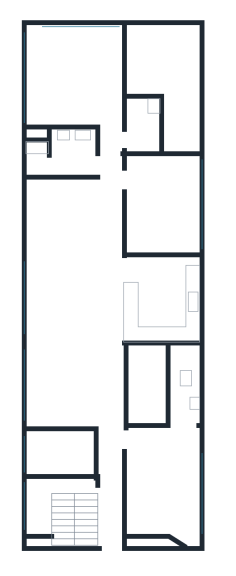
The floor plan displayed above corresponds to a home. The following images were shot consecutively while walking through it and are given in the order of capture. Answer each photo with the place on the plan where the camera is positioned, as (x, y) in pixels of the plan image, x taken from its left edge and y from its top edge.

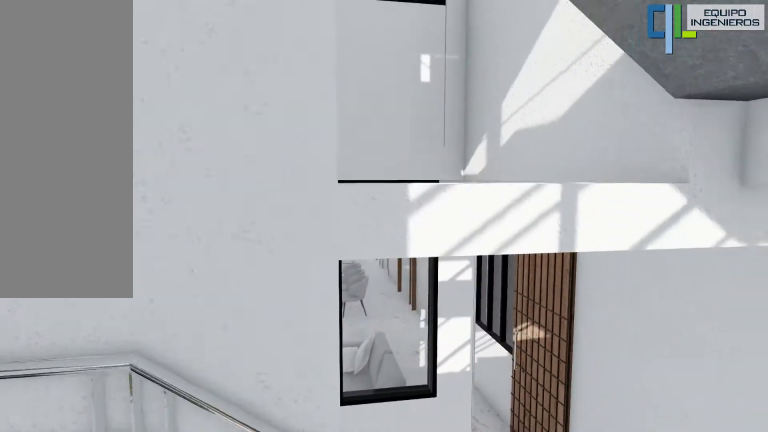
(44, 515)
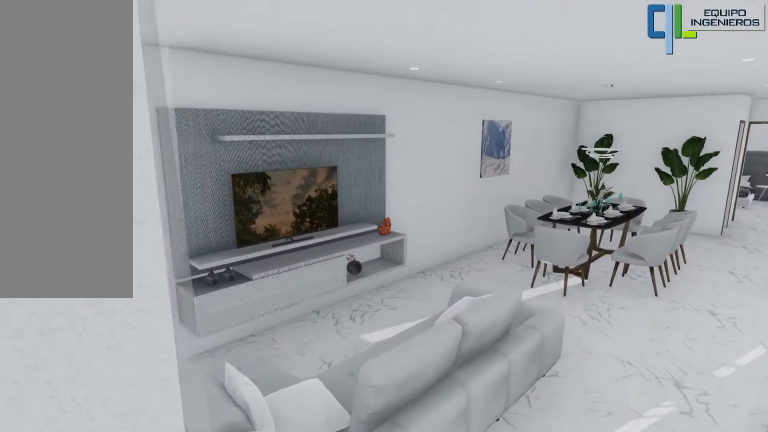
(107, 401)
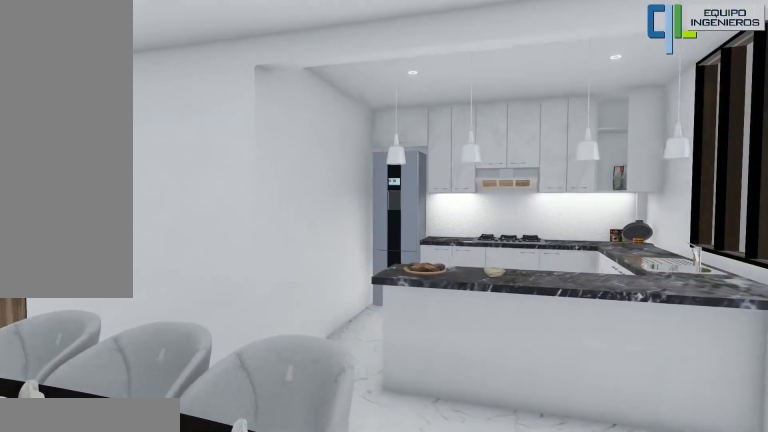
(100, 318)
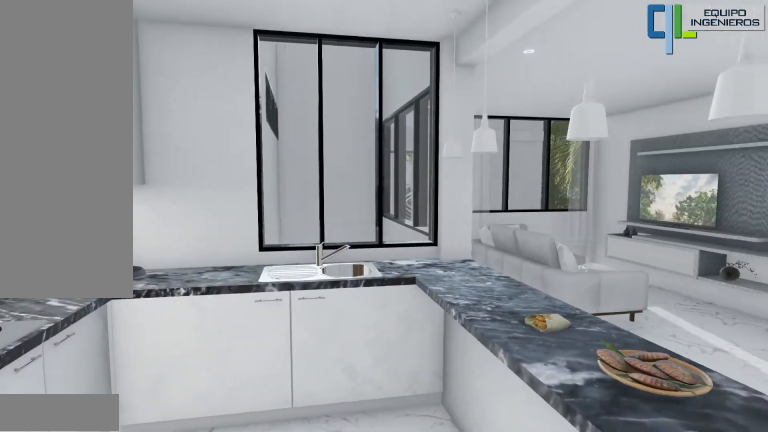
(168, 284)
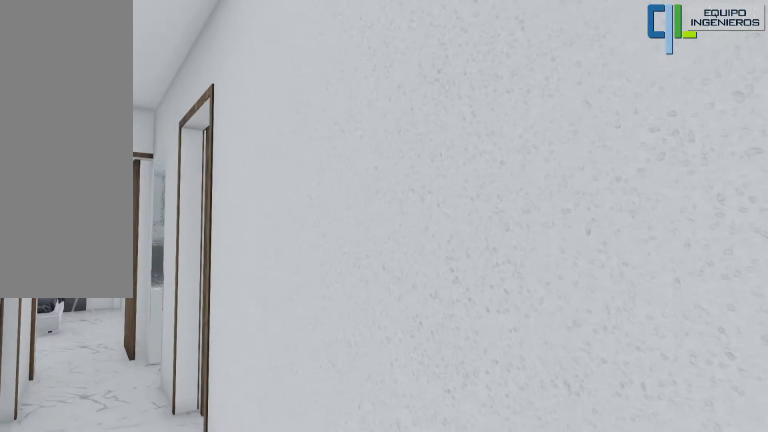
(114, 188)
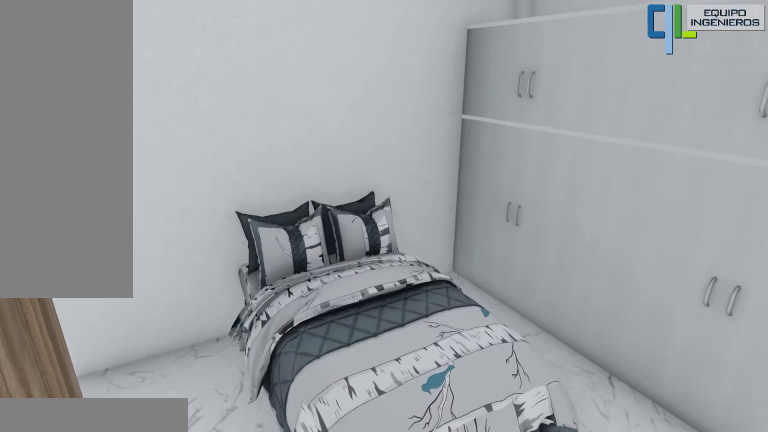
(141, 207)
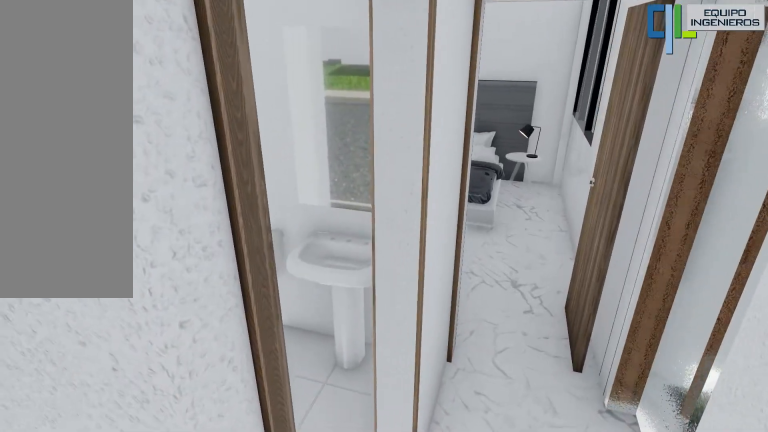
(109, 169)
